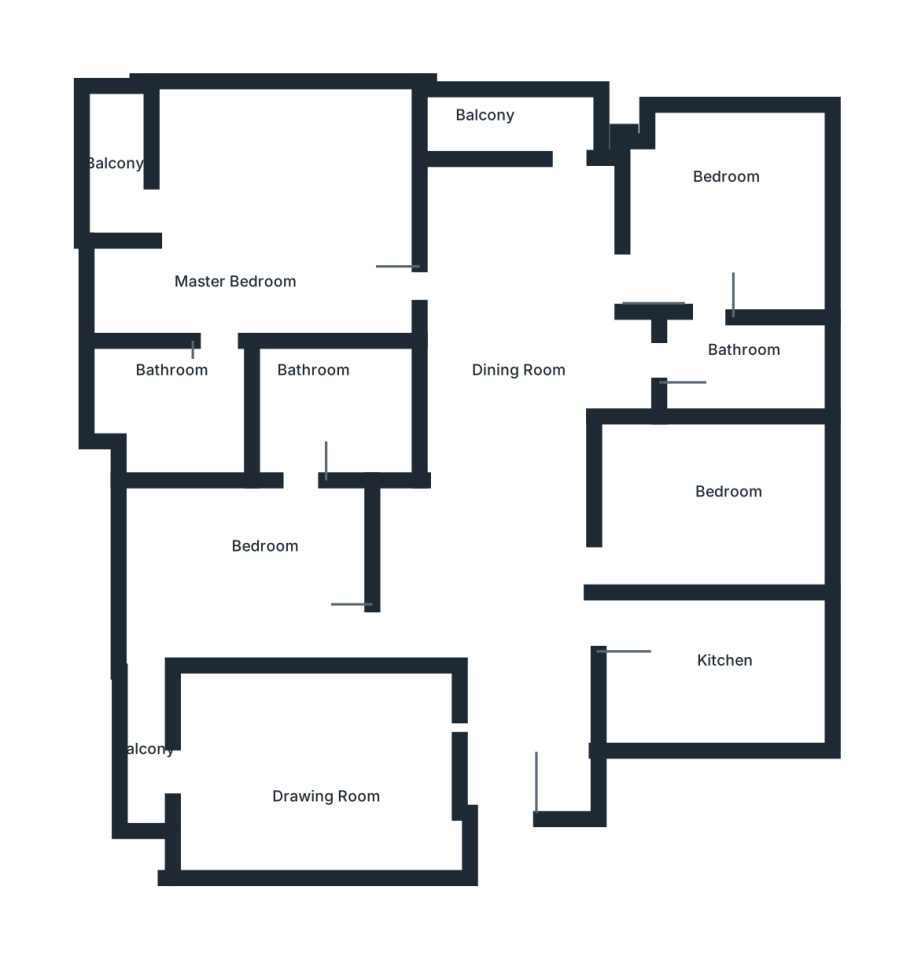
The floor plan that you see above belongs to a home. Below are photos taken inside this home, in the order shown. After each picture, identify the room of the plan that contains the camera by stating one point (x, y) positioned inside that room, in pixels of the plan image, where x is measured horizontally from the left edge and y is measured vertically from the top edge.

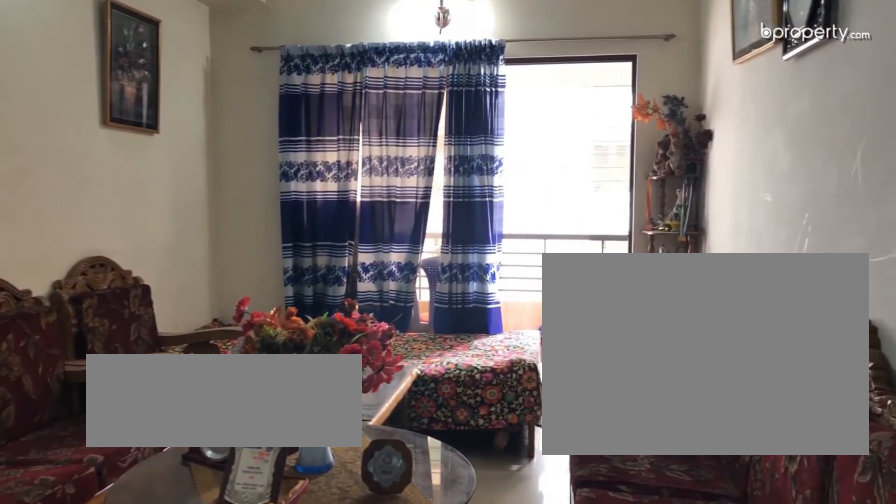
(342, 777)
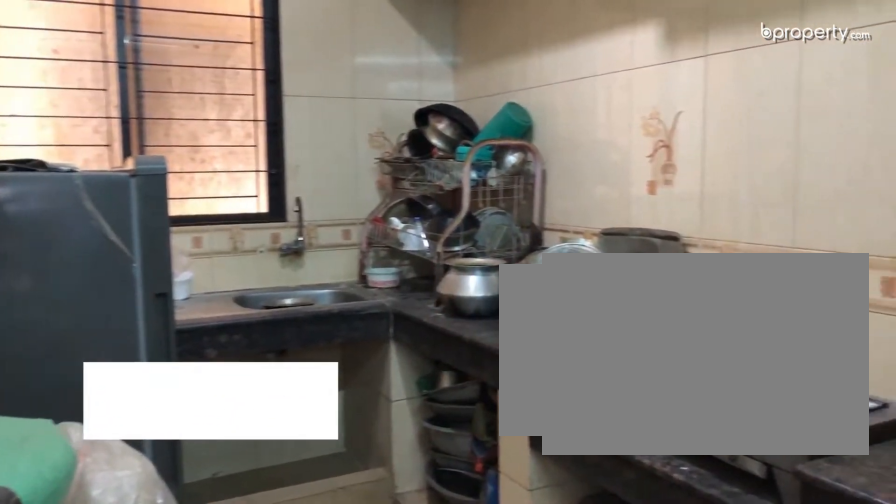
(727, 689)
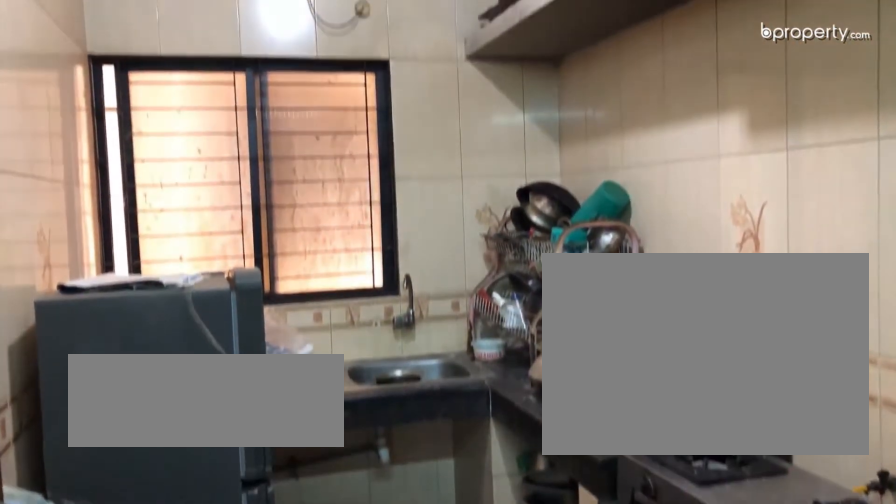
(726, 686)
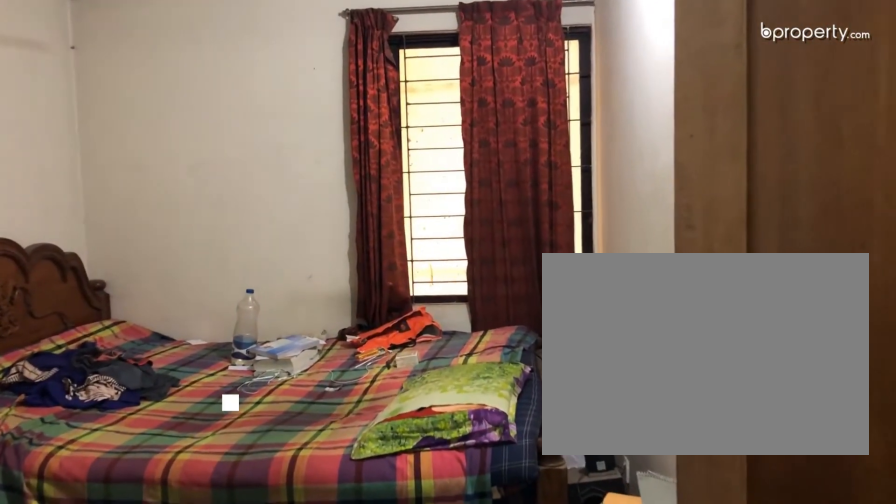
(707, 528)
